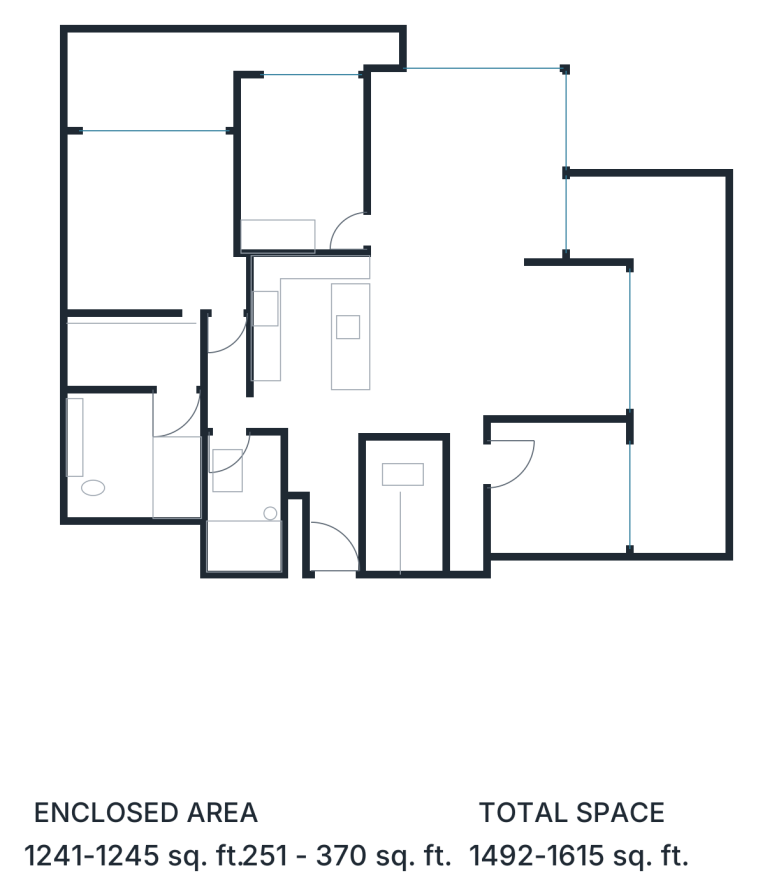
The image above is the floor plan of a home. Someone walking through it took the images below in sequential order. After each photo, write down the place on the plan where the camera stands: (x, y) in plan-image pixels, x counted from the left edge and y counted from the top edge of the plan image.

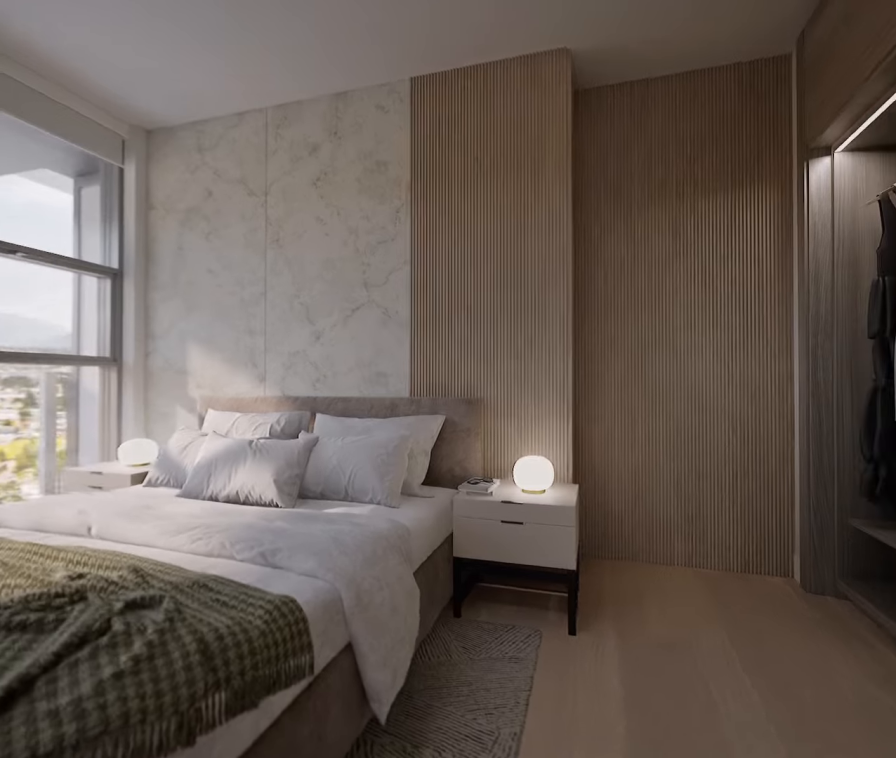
(469, 447)
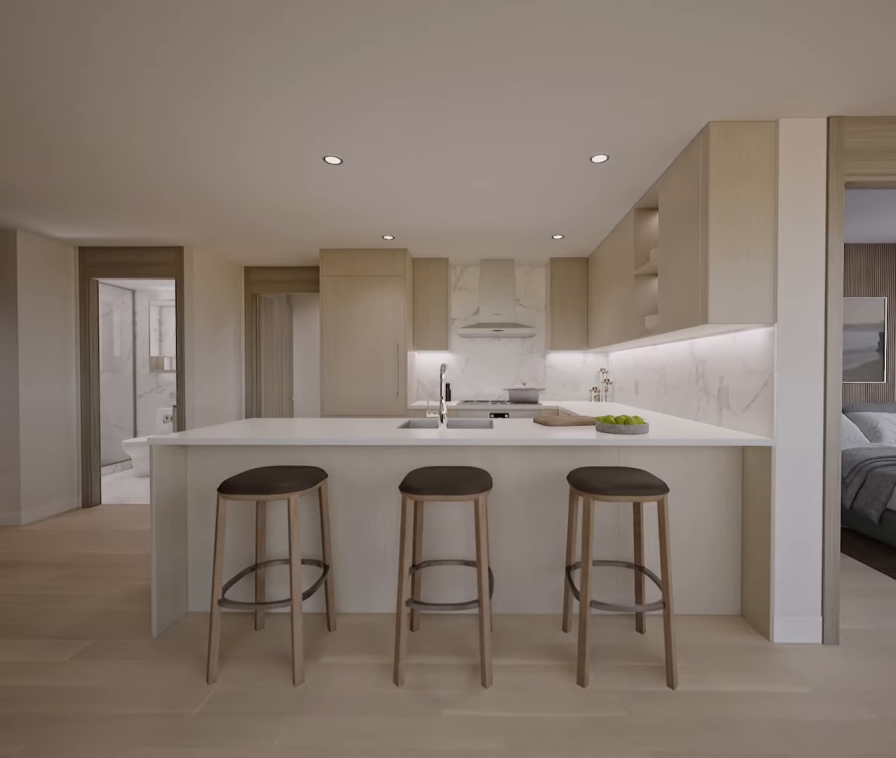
(462, 311)
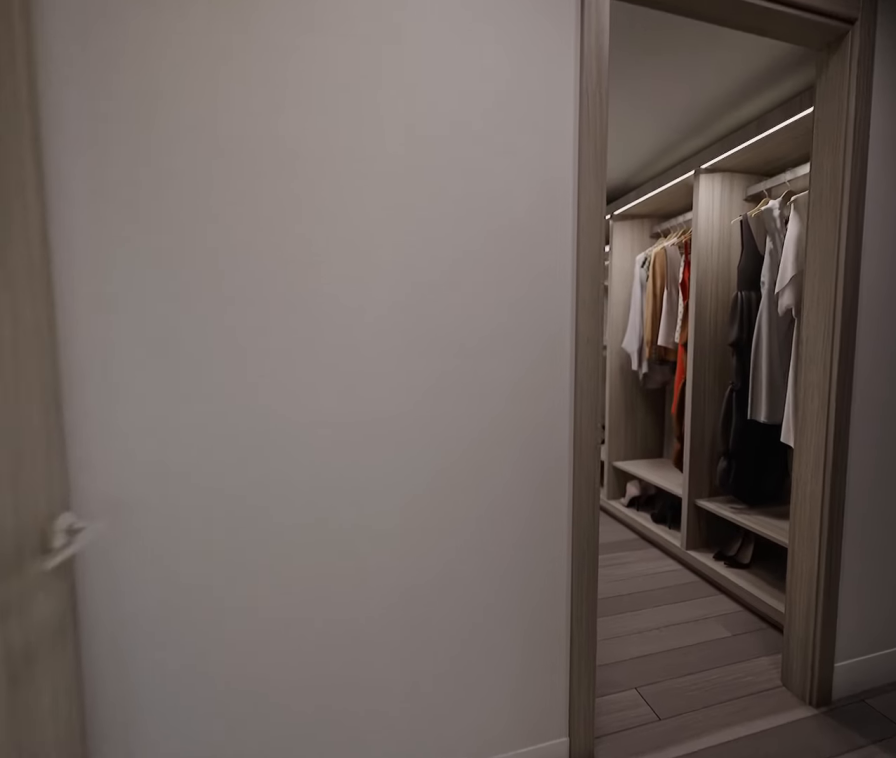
(252, 415)
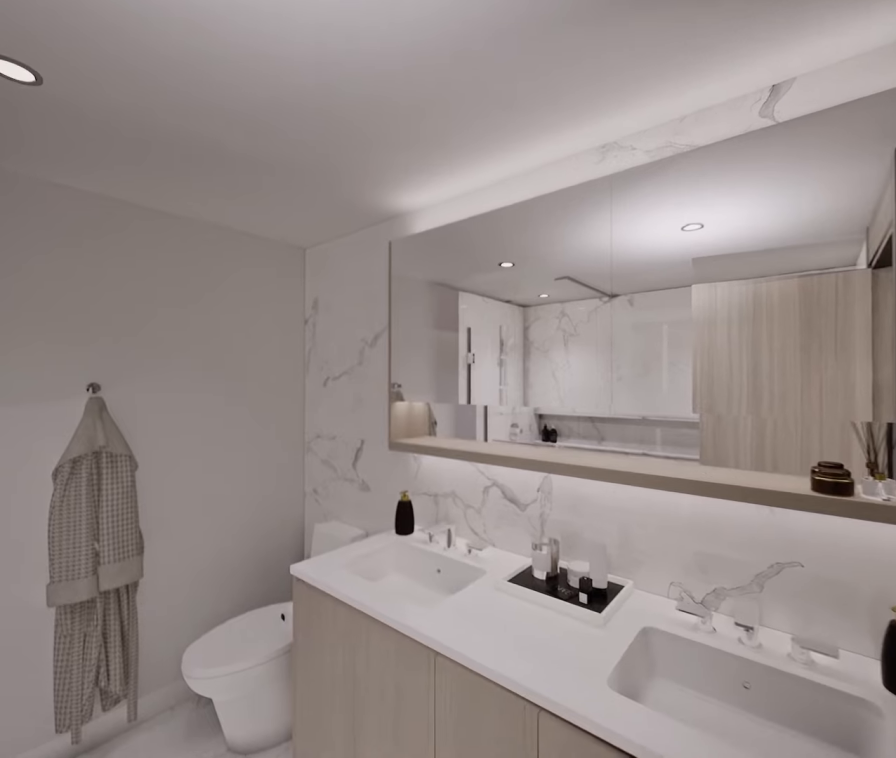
(114, 408)
